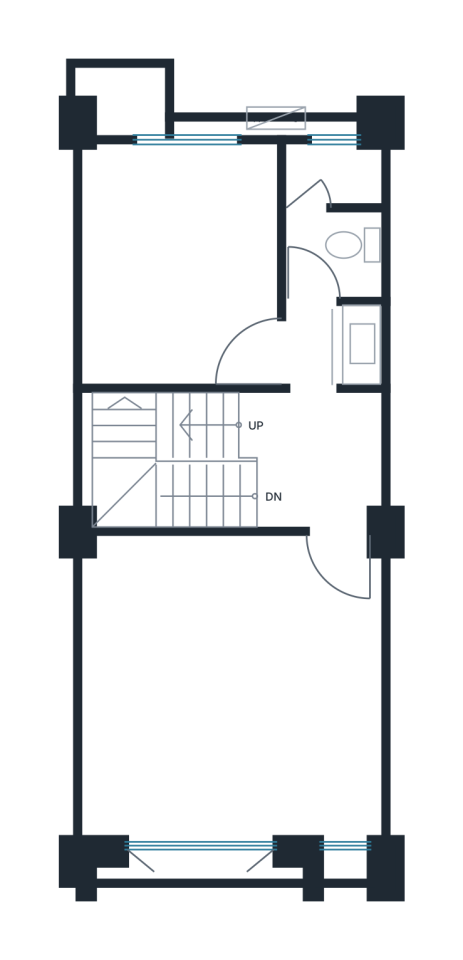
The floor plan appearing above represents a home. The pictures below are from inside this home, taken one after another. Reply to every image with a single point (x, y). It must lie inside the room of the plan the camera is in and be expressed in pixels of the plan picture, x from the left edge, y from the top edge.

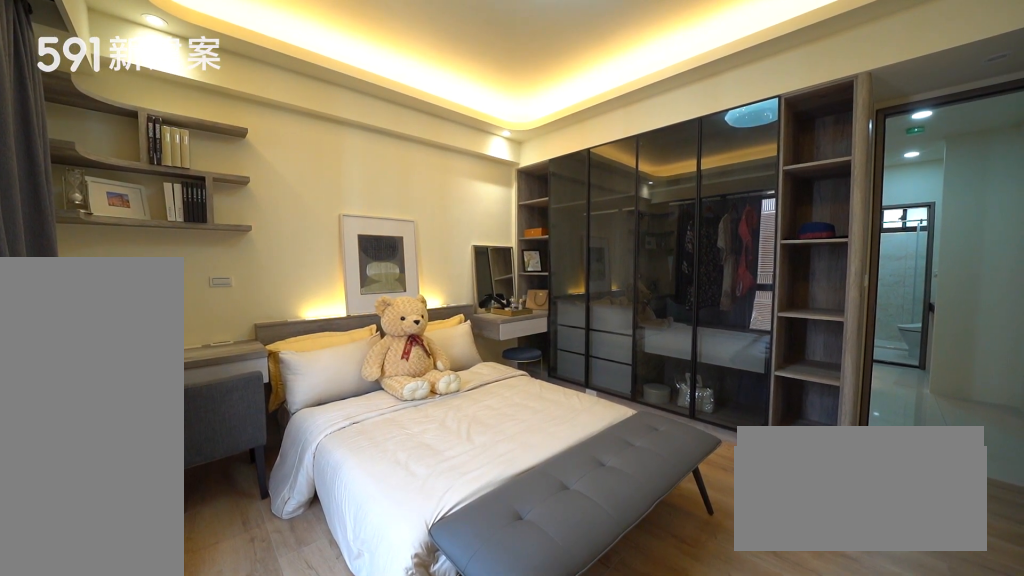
(232, 684)
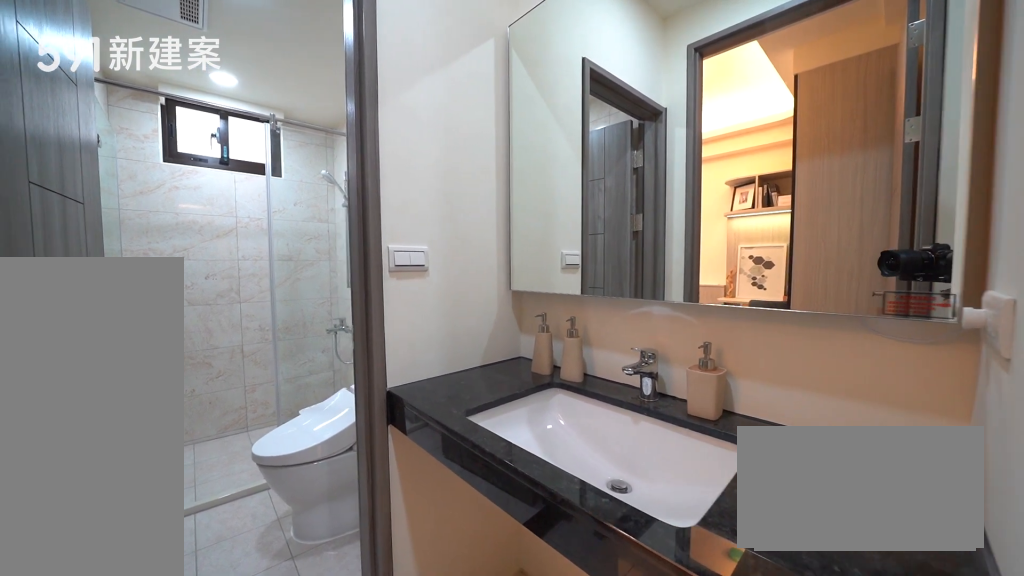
(331, 263)
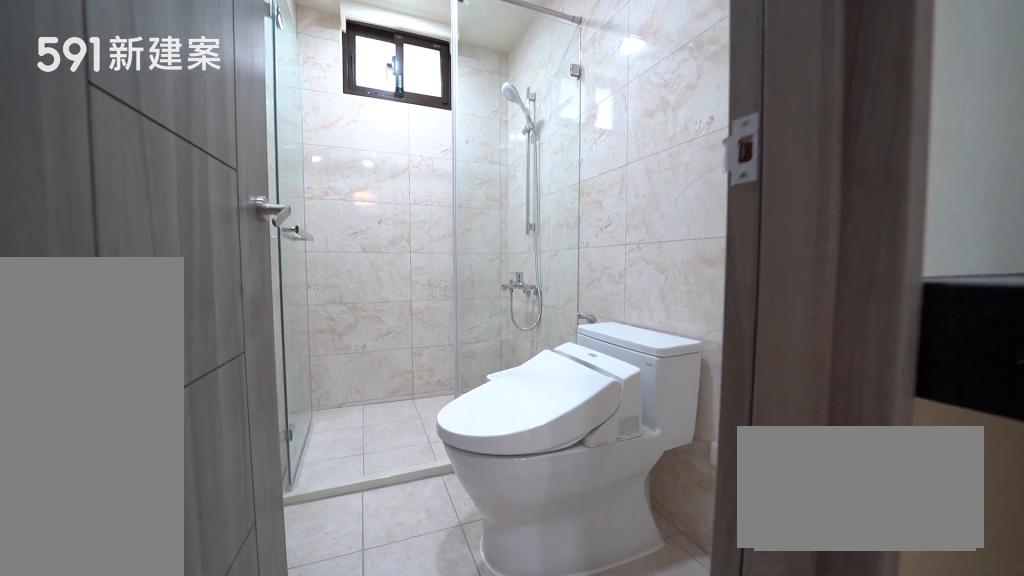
(331, 263)
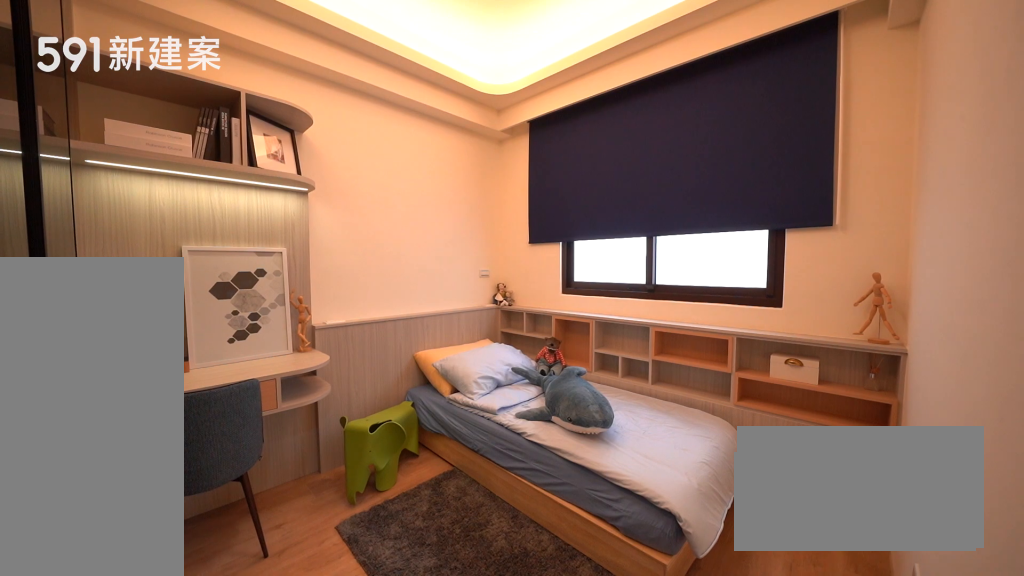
(179, 261)
